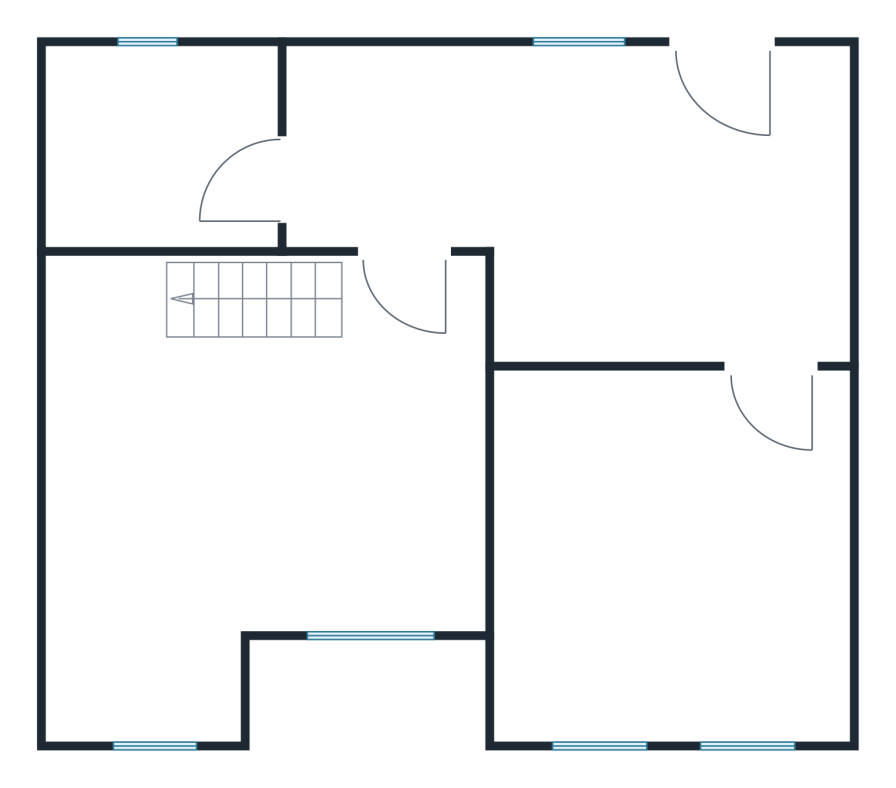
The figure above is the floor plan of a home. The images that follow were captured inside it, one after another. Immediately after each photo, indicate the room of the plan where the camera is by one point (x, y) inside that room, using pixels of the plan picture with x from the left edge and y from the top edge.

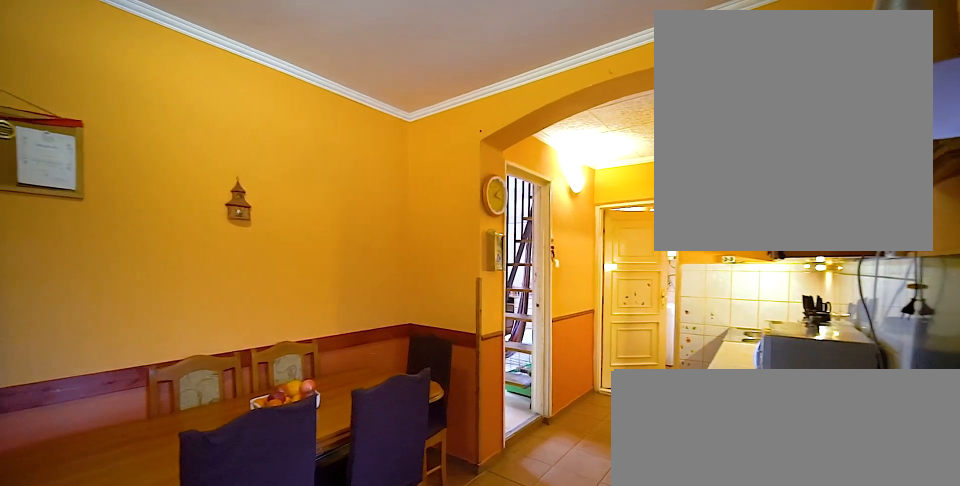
(608, 202)
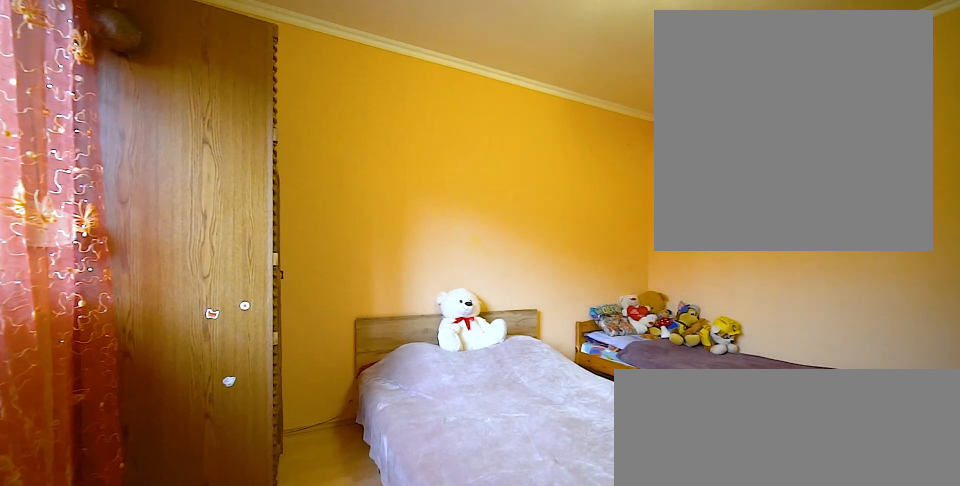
(681, 557)
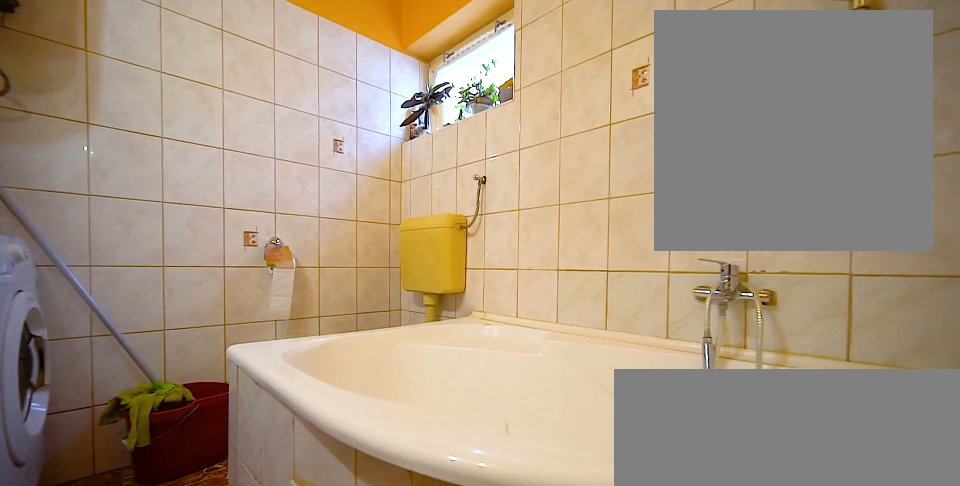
(162, 153)
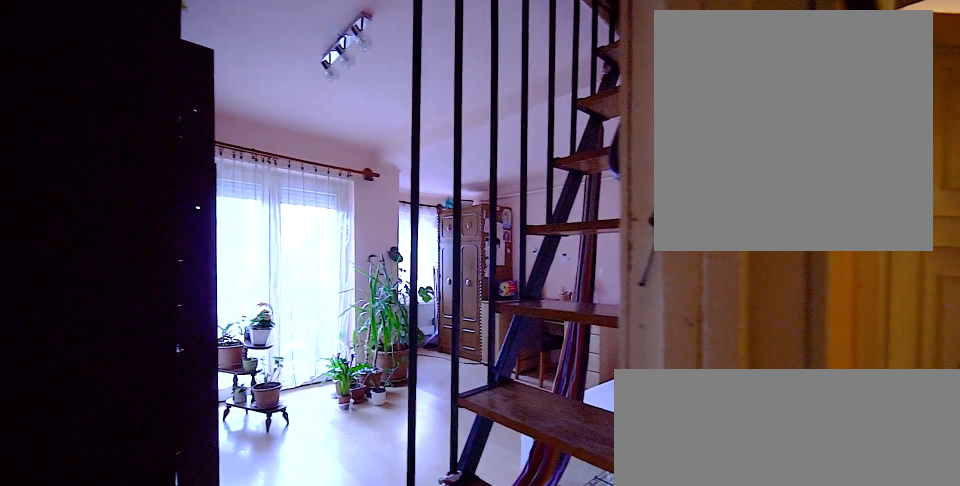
(234, 469)
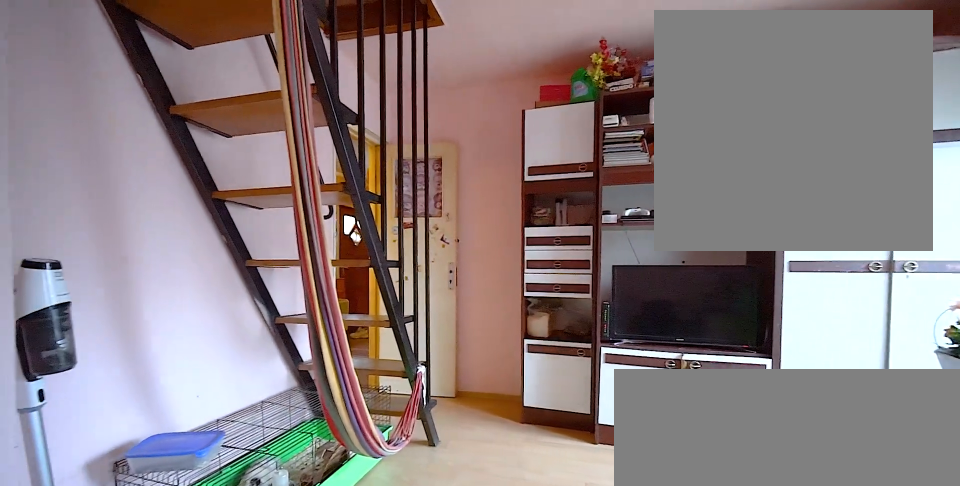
(235, 469)
